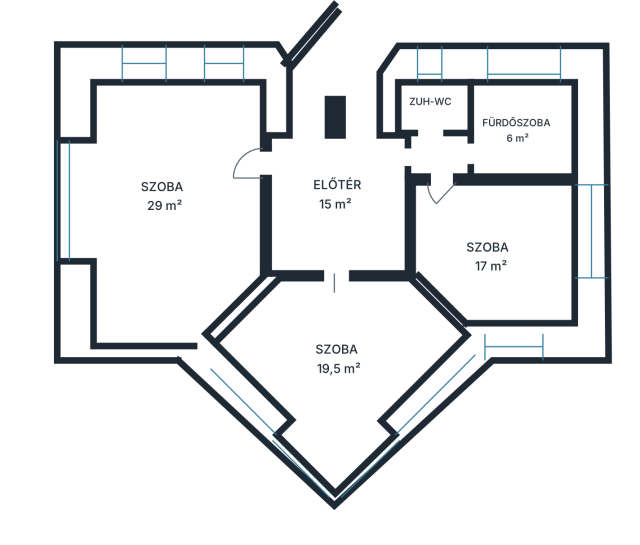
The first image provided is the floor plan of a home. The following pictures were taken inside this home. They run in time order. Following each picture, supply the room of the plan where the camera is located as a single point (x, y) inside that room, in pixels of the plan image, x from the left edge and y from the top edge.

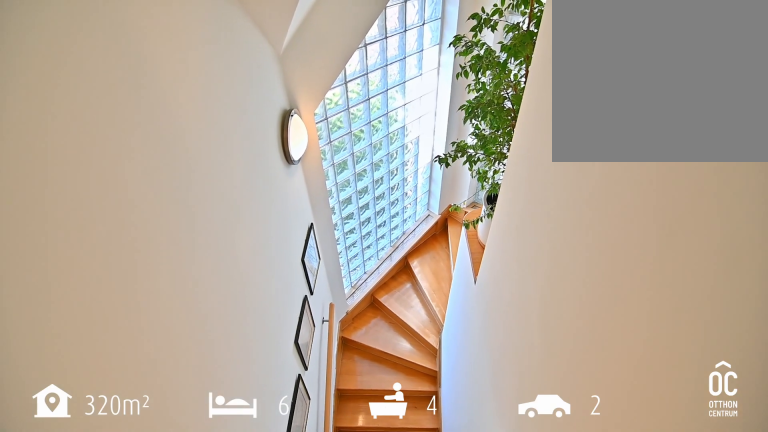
(332, 80)
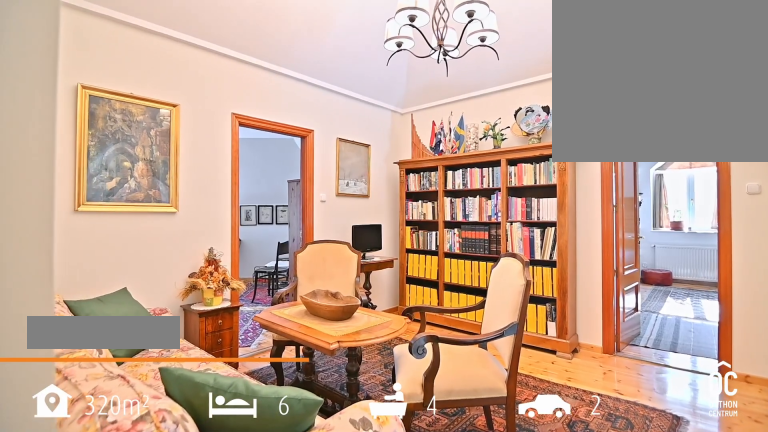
(335, 203)
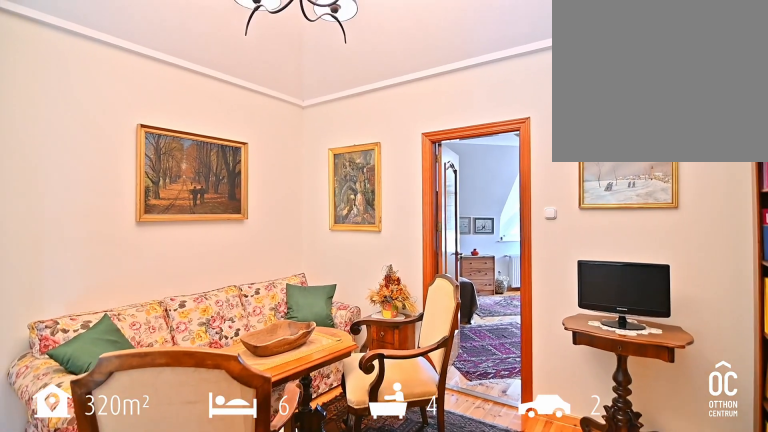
(335, 203)
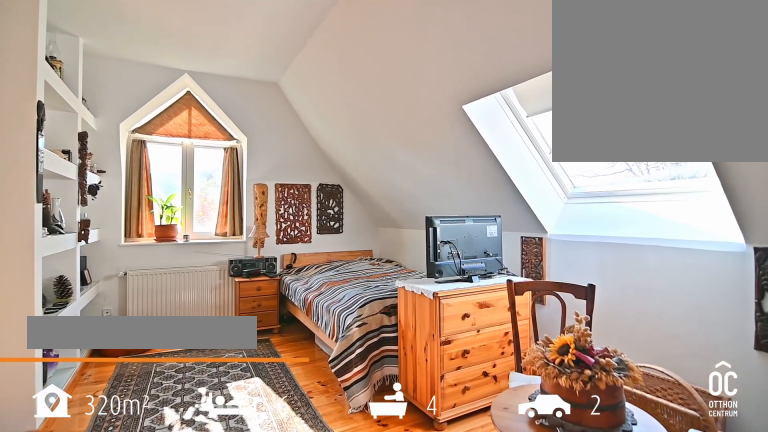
(167, 201)
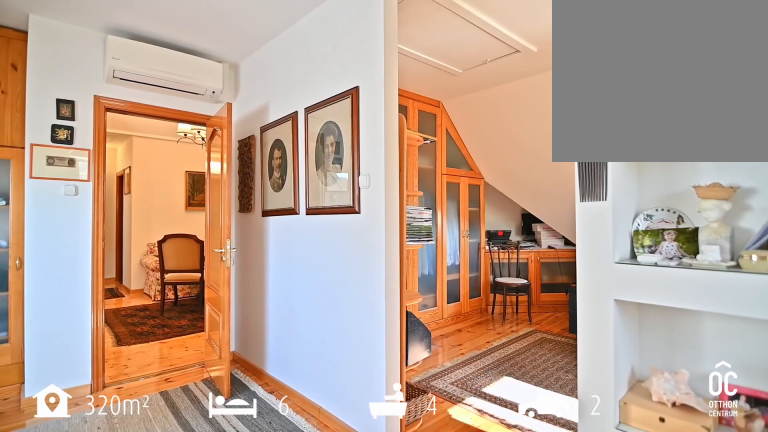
(167, 201)
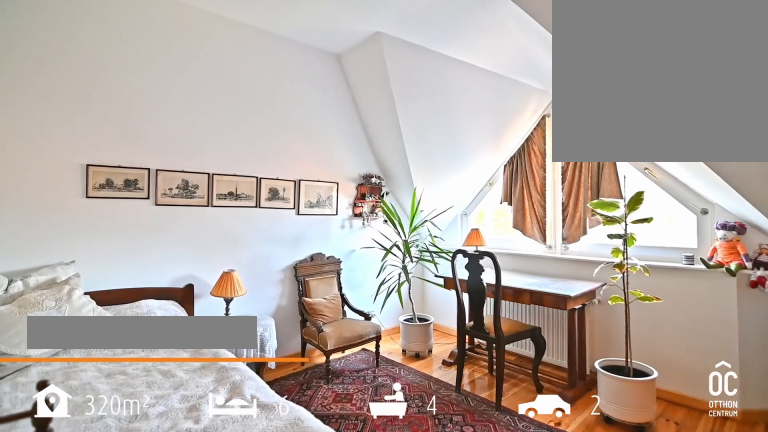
(333, 356)
